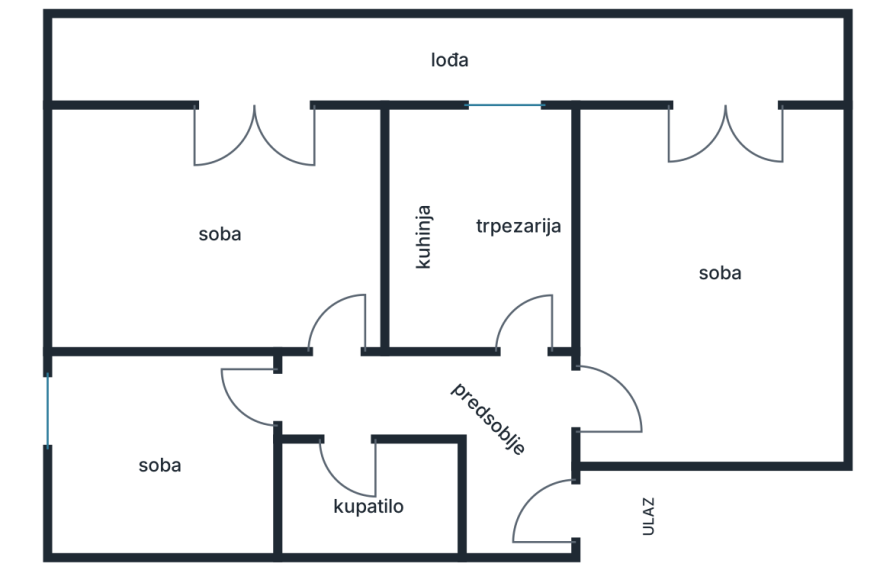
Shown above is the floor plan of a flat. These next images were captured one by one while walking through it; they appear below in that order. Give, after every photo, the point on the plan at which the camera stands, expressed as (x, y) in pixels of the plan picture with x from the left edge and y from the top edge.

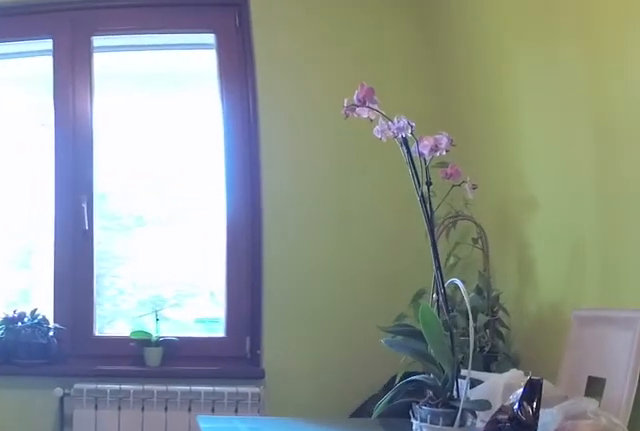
(550, 303)
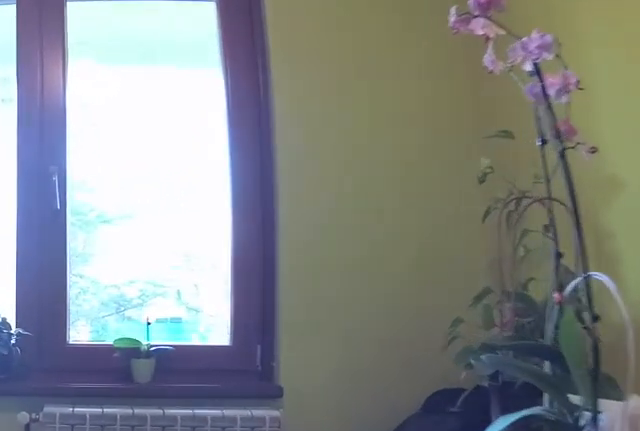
(550, 258)
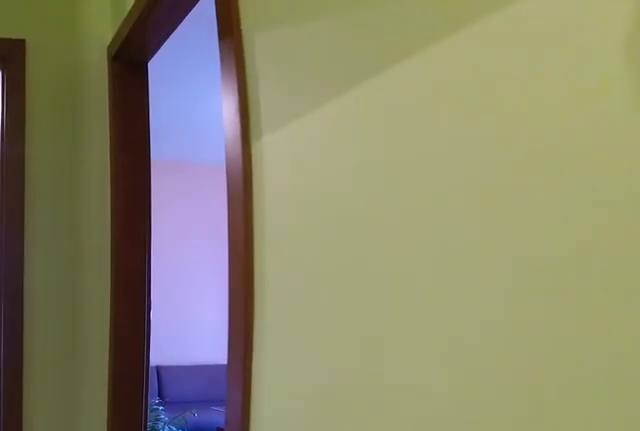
(475, 391)
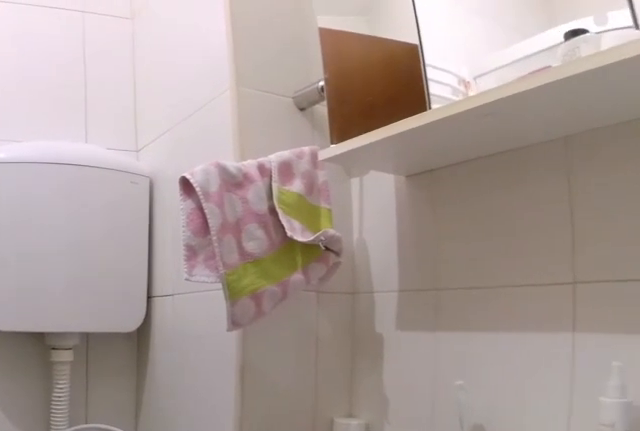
(352, 414)
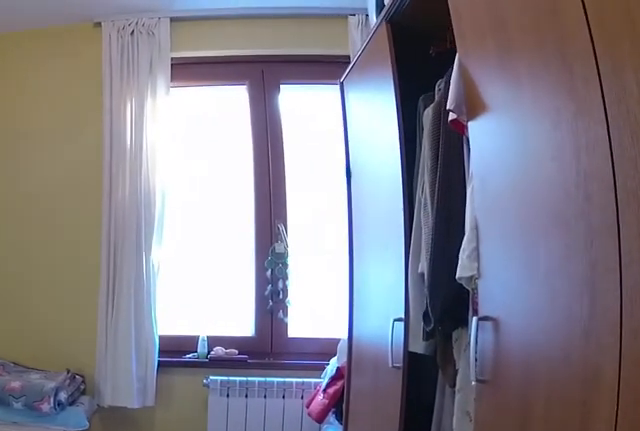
(282, 395)
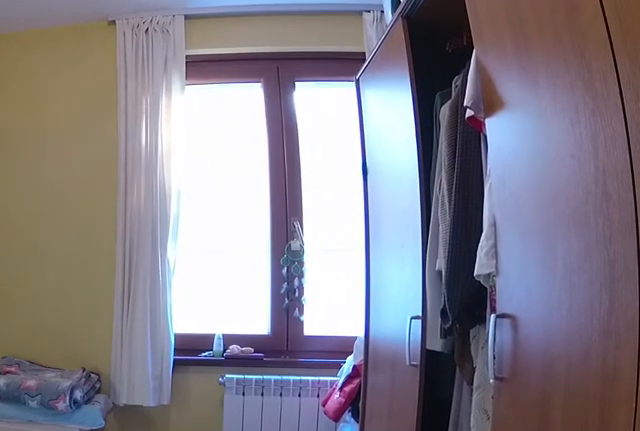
(282, 396)
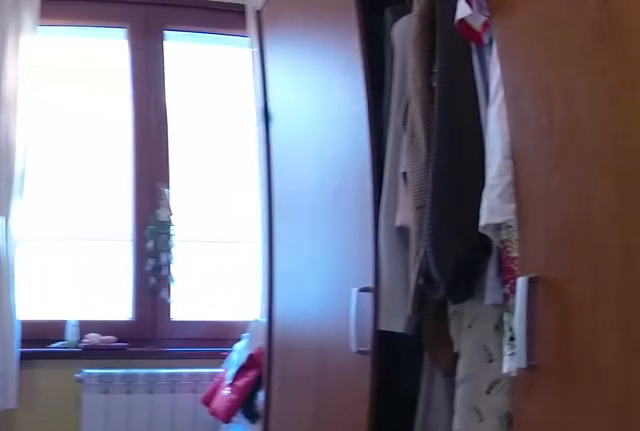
(246, 395)
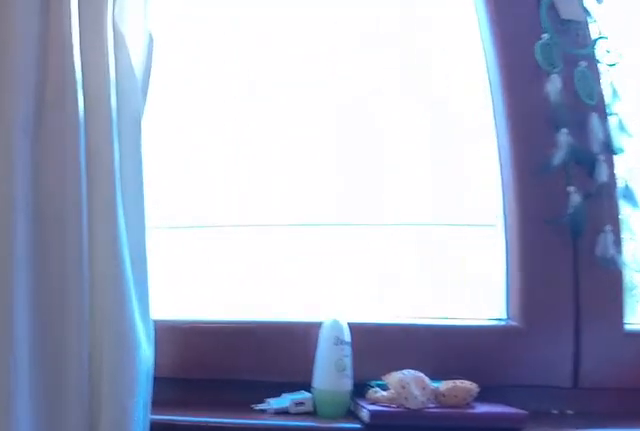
(145, 395)
